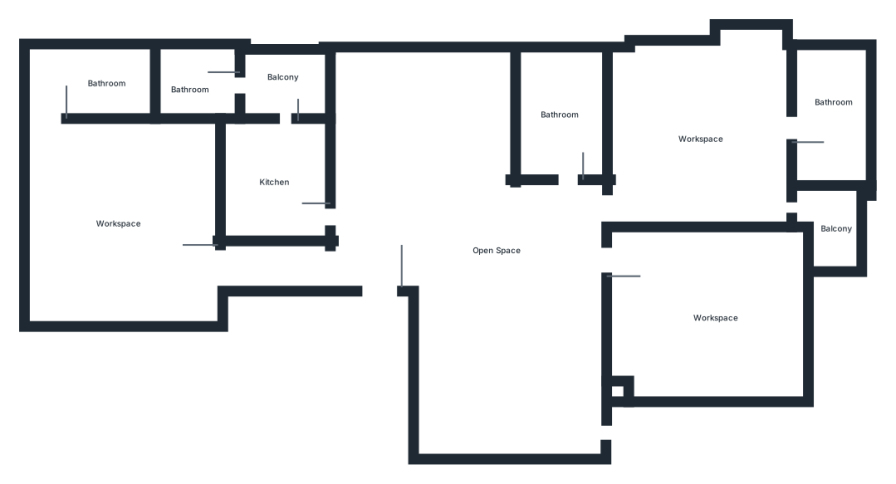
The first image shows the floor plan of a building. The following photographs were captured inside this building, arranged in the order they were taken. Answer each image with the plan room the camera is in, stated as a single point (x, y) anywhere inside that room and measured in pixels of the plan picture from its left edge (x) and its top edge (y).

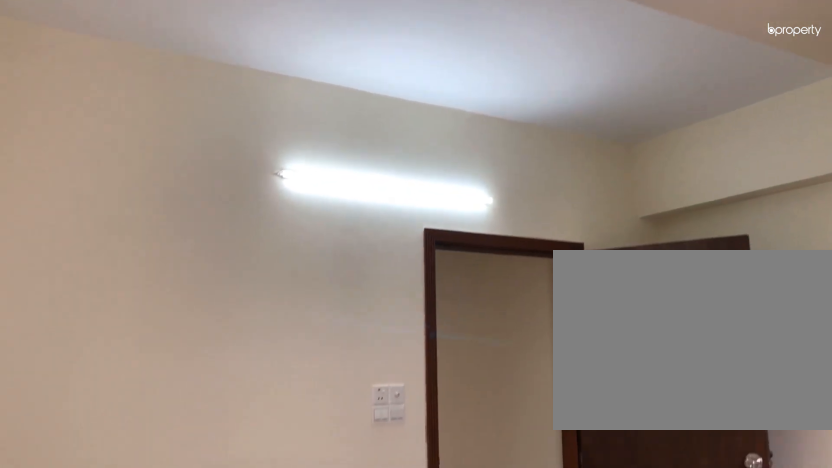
(123, 221)
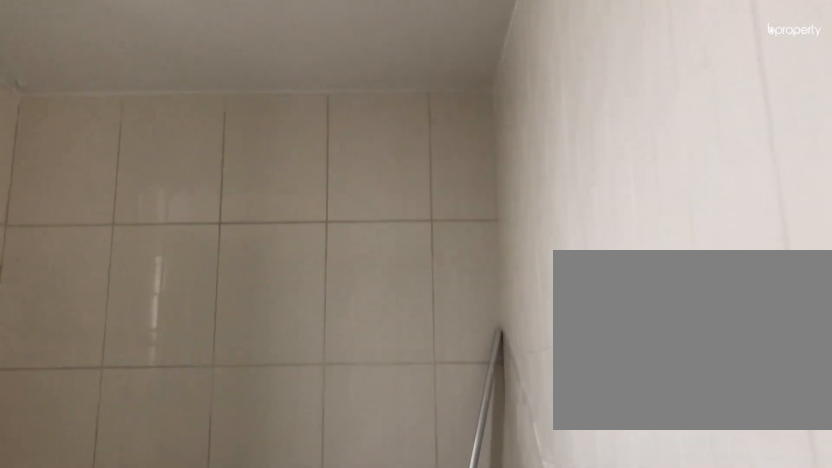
(92, 81)
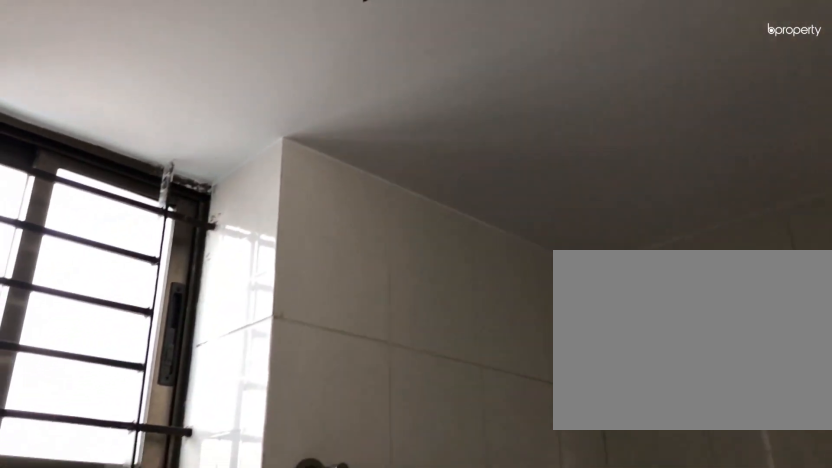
(92, 81)
